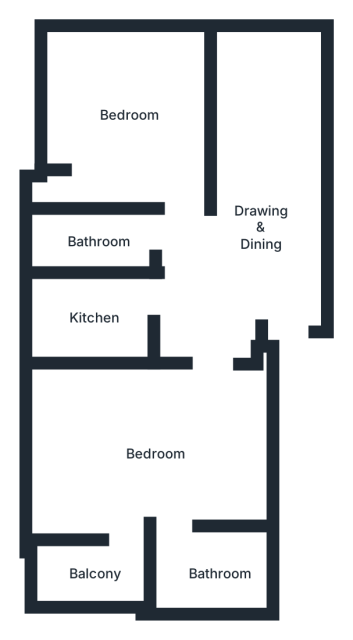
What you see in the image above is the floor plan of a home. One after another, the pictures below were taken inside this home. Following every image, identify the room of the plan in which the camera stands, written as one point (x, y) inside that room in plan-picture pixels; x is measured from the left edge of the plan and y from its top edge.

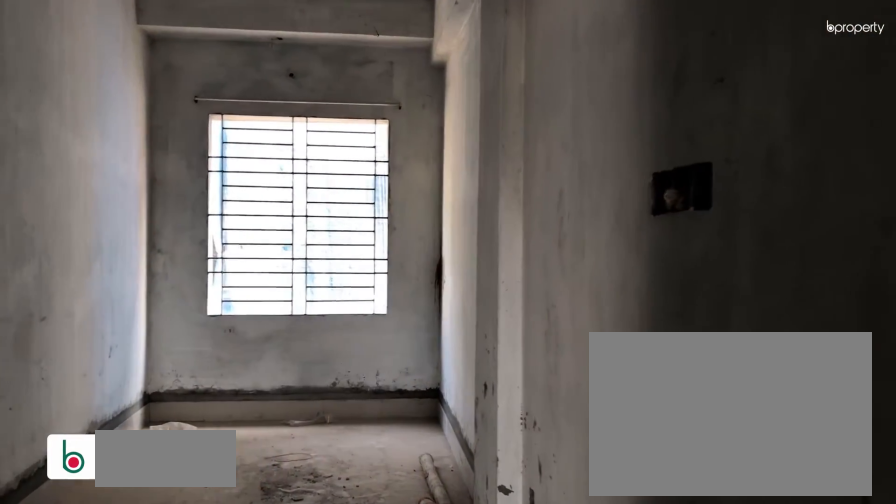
(256, 219)
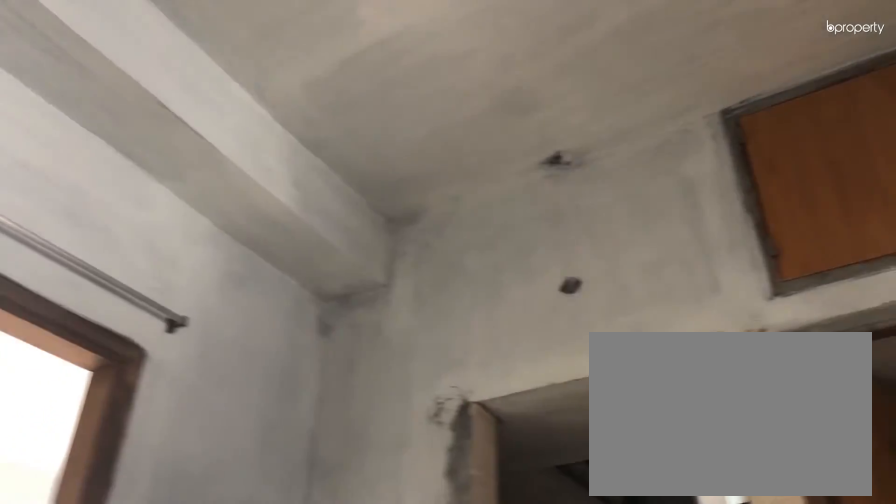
(257, 218)
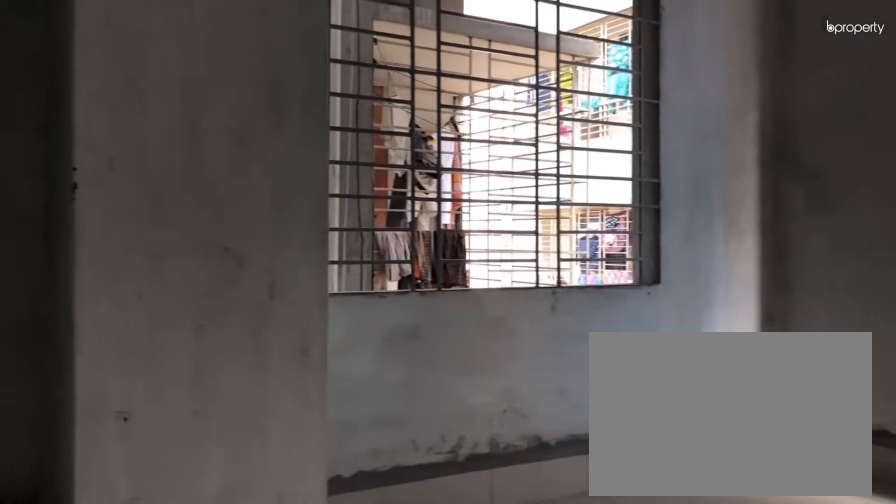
(121, 105)
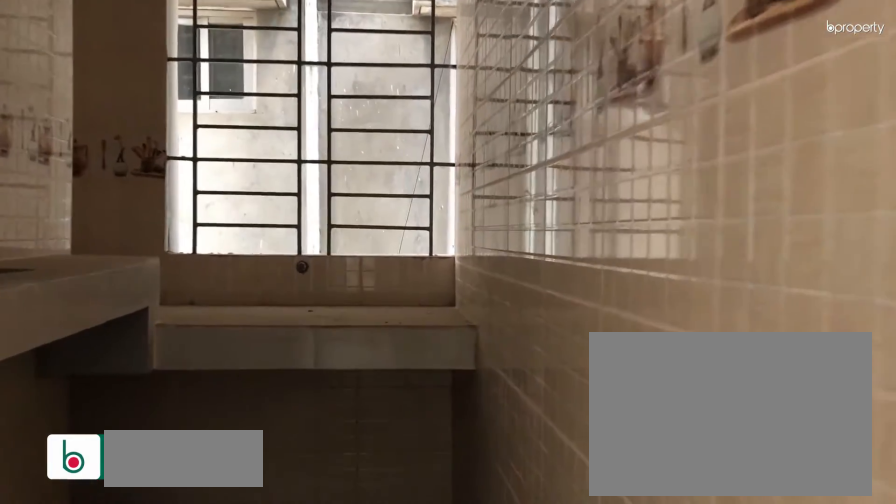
(101, 318)
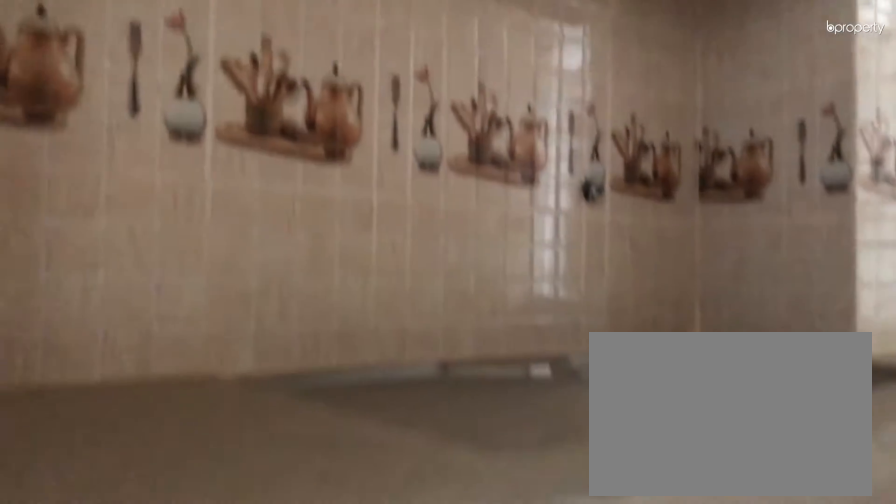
(101, 318)
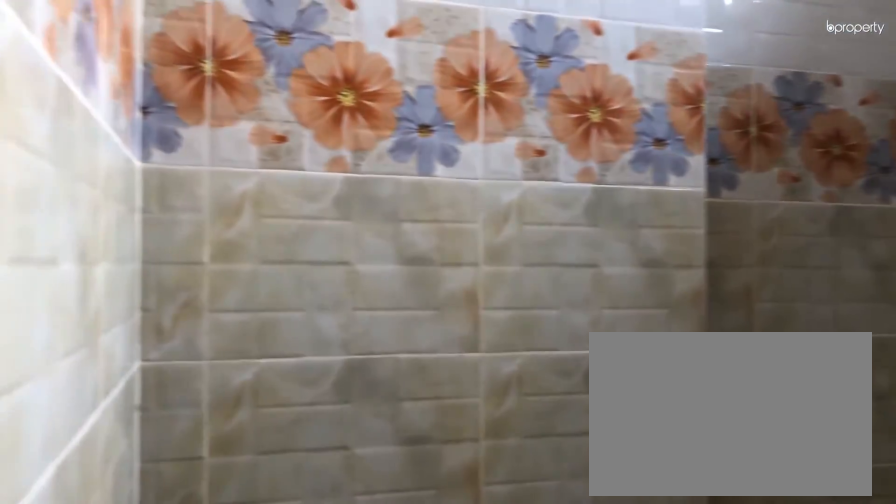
(221, 569)
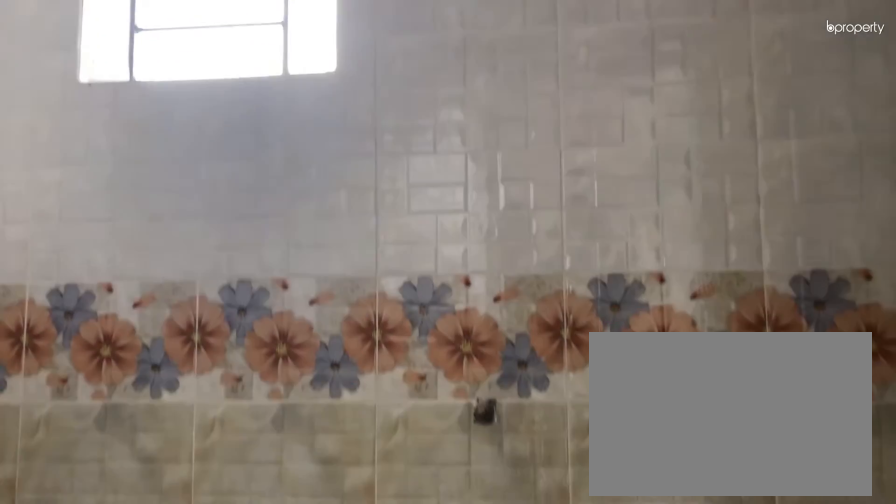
(221, 569)
